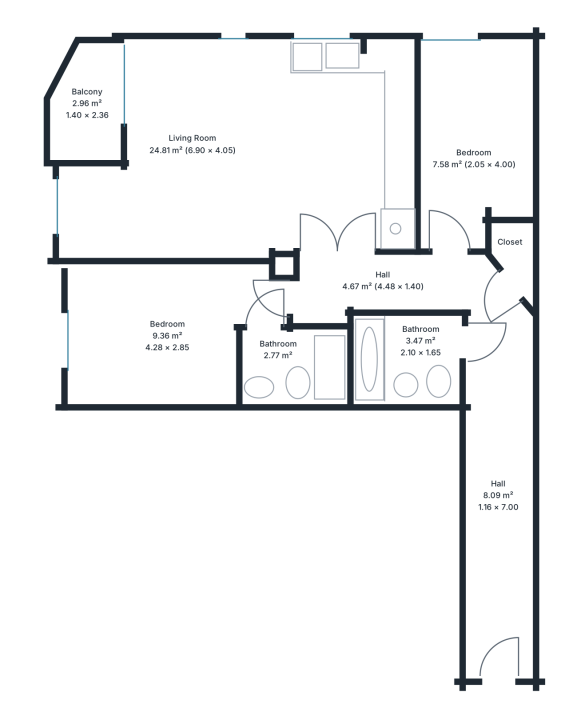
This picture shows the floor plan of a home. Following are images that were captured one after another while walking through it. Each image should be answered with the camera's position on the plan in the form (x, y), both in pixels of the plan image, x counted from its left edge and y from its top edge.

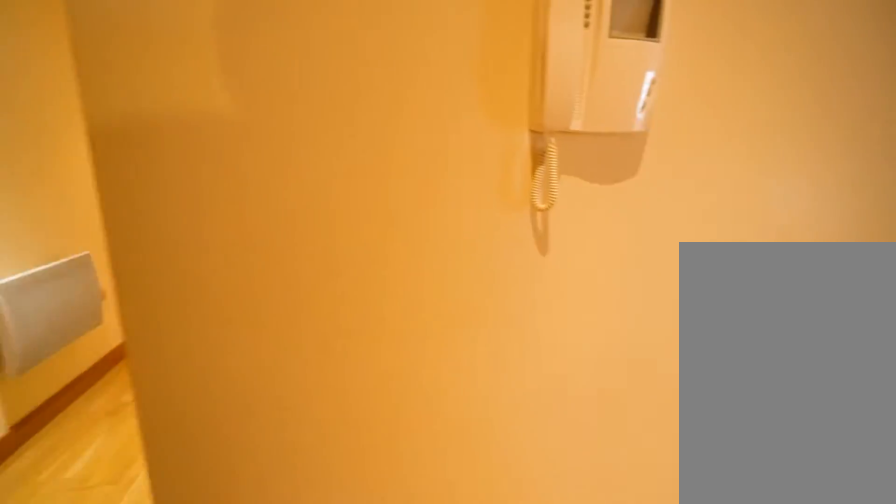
(456, 265)
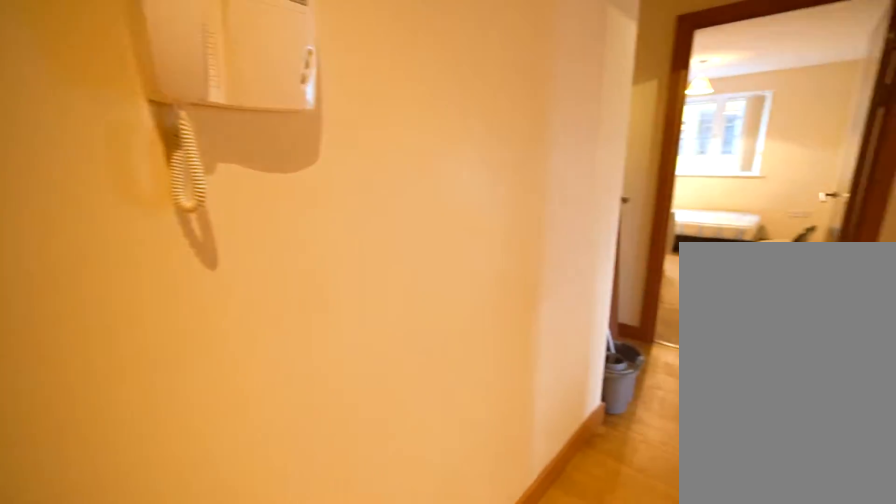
(462, 275)
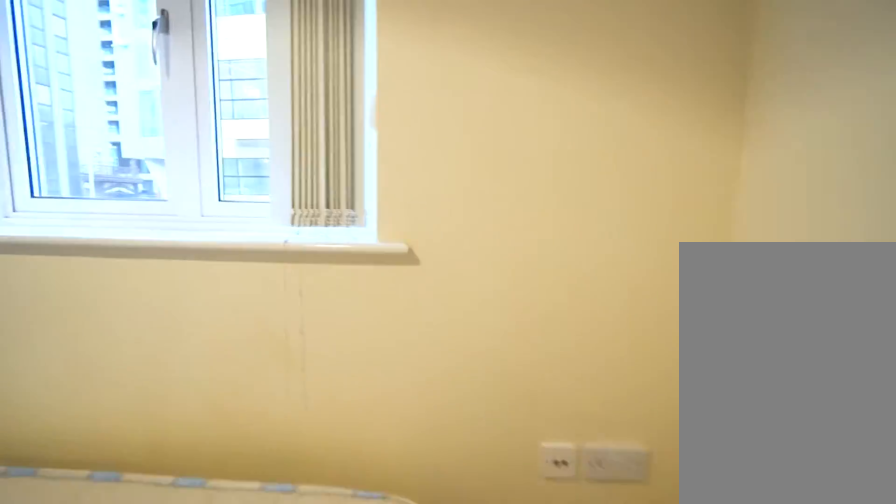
(129, 315)
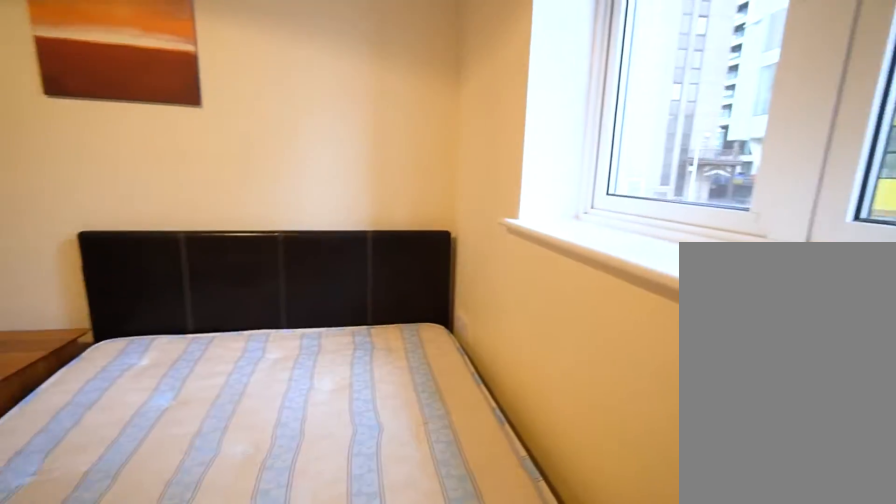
(99, 291)
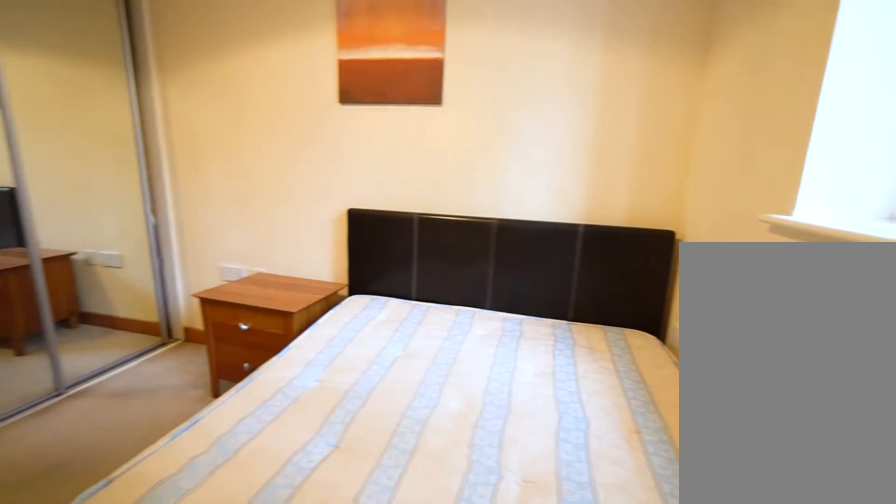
(101, 289)
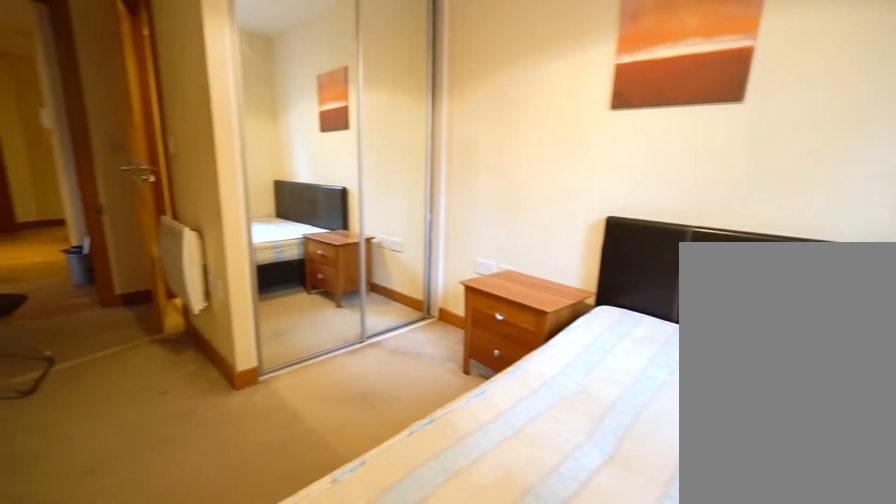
(101, 289)
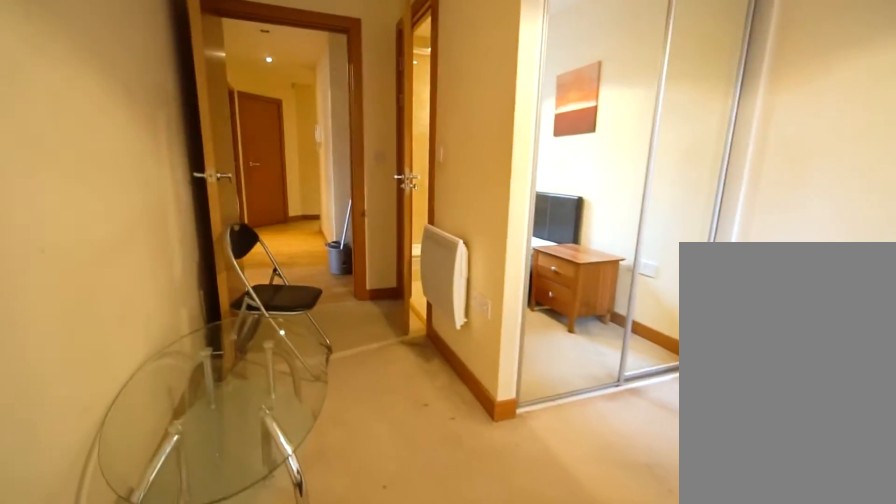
(107, 289)
